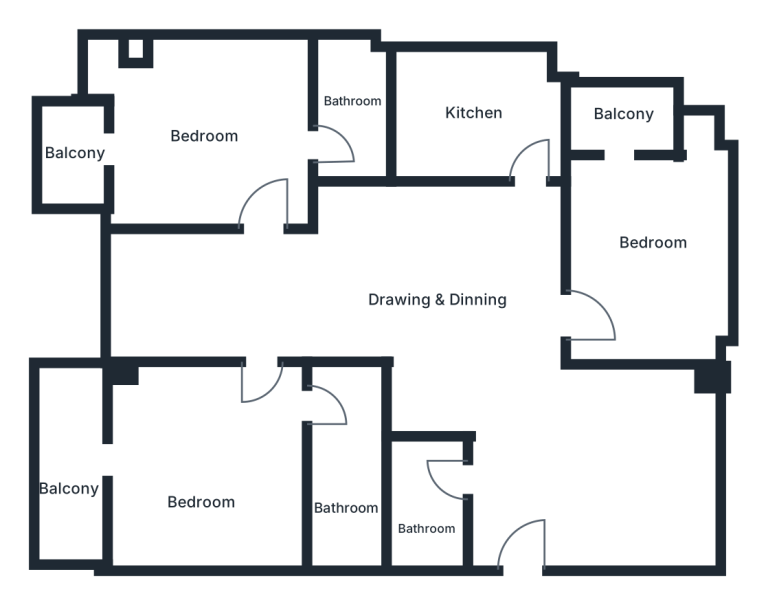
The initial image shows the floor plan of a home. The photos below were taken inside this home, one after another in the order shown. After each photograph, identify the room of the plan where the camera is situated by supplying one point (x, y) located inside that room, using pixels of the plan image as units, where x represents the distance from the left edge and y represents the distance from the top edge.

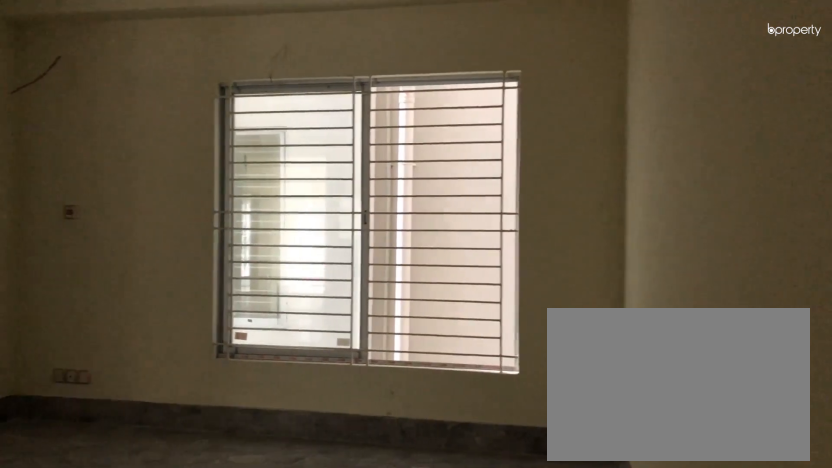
(621, 470)
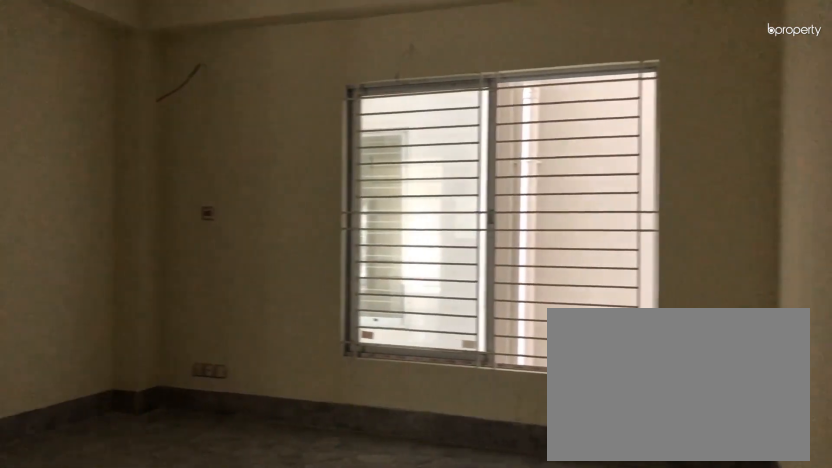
(621, 470)
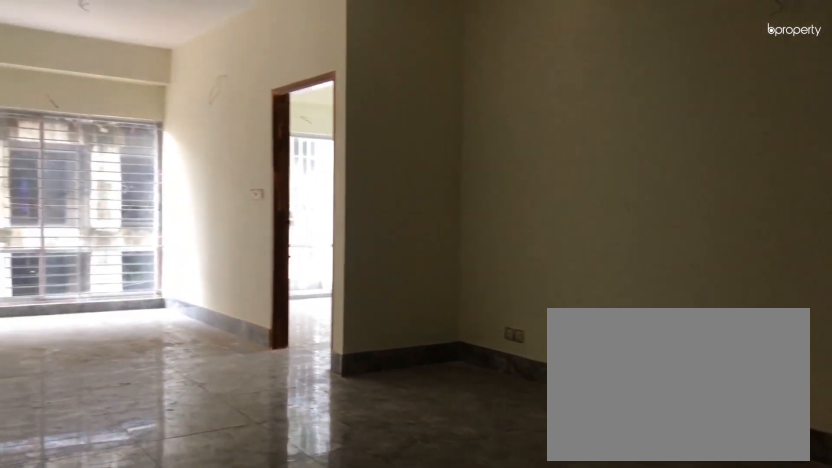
(446, 295)
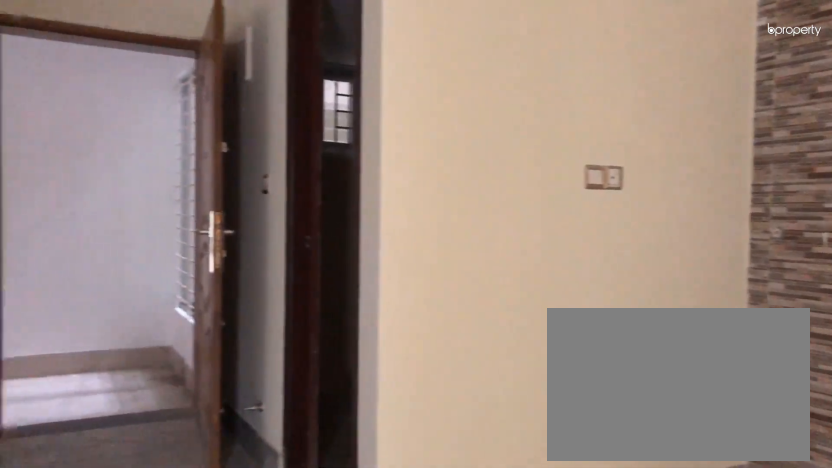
(266, 279)
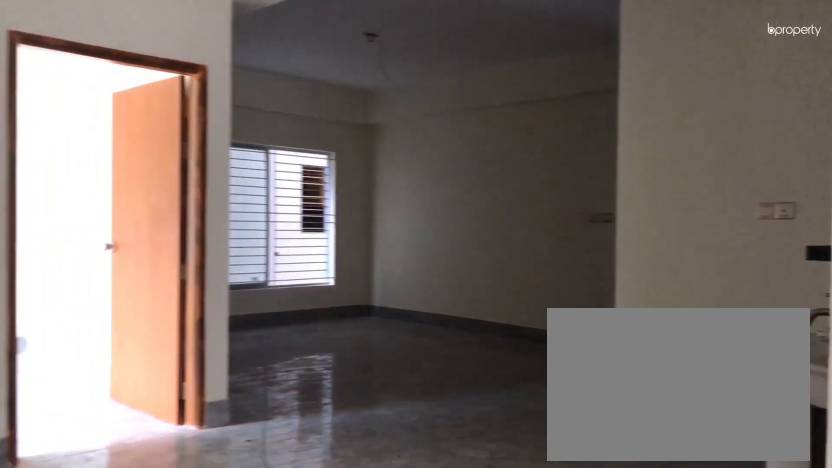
(386, 314)
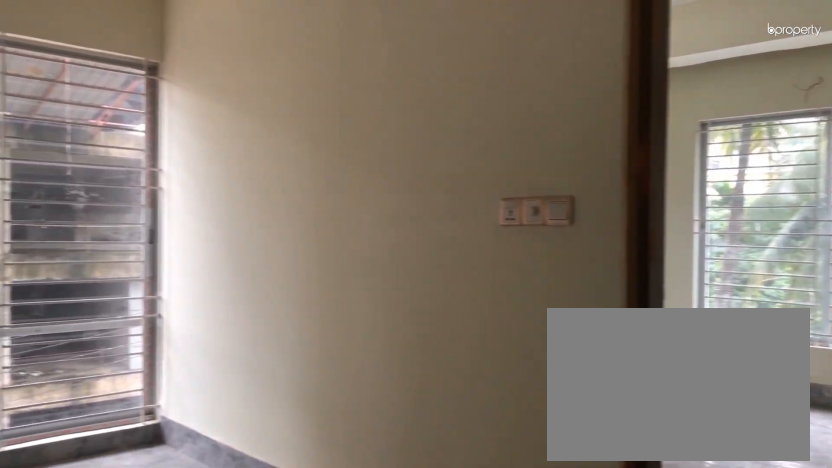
(438, 308)
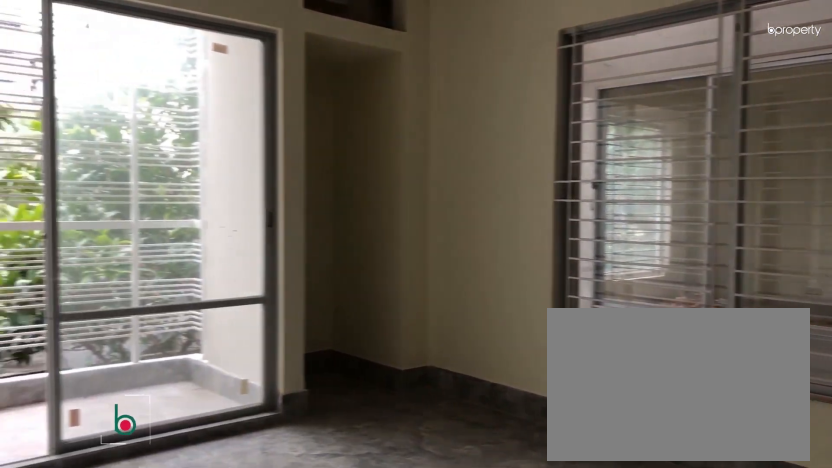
(644, 238)
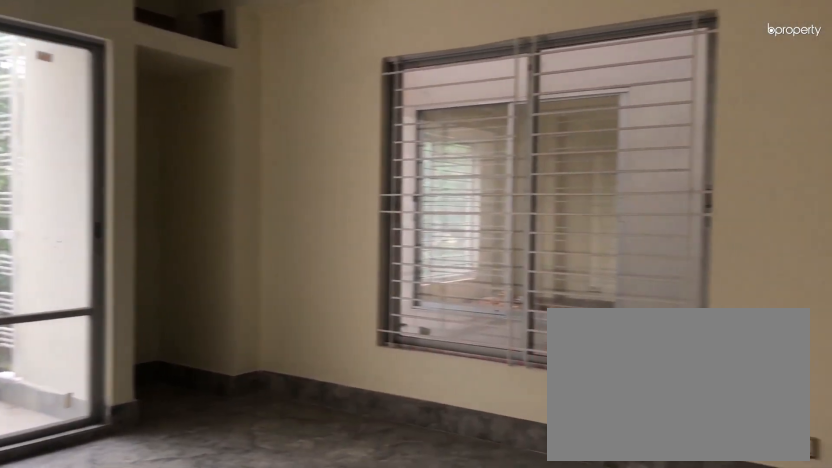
(644, 238)
